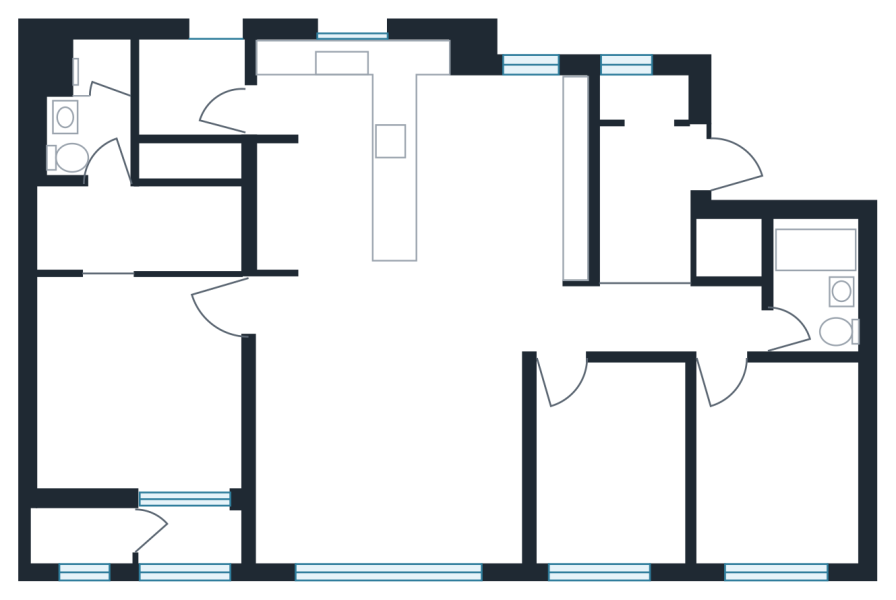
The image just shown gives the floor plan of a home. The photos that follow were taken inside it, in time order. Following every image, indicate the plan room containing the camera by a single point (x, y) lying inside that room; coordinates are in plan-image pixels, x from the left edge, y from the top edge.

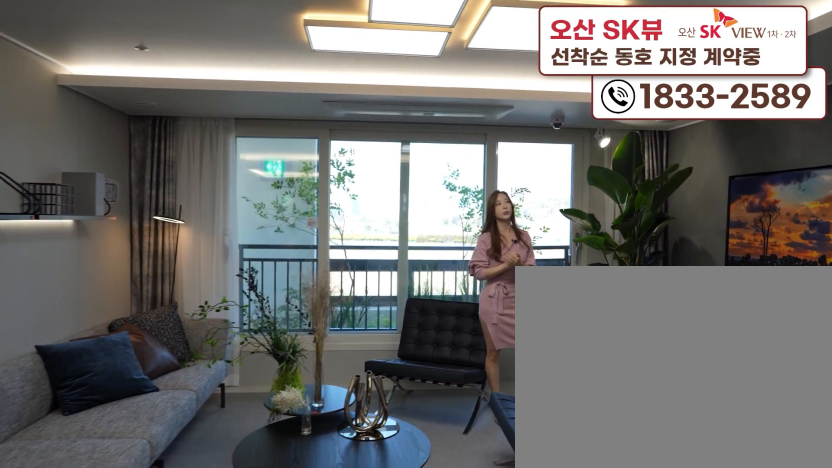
(393, 492)
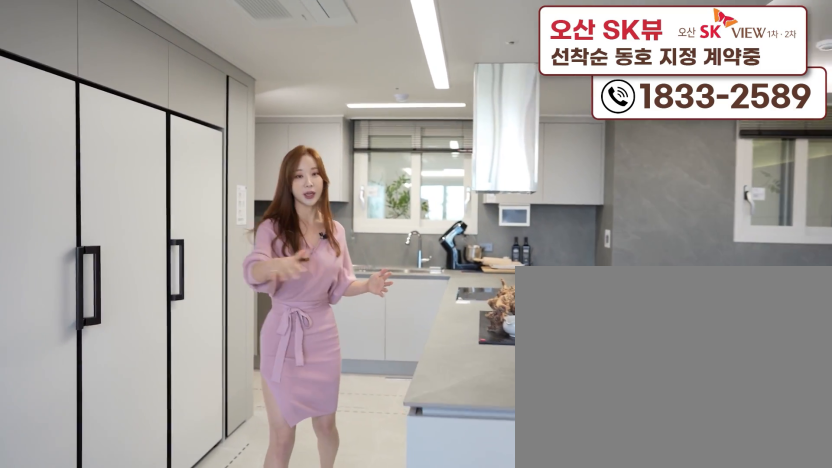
(357, 284)
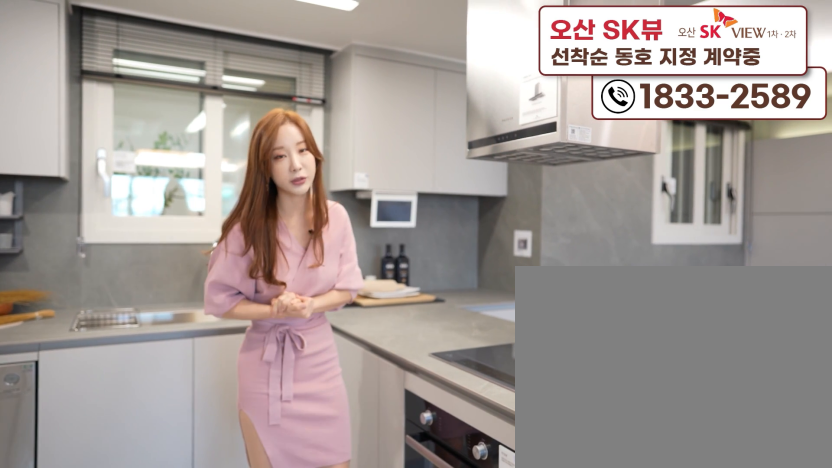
(357, 284)
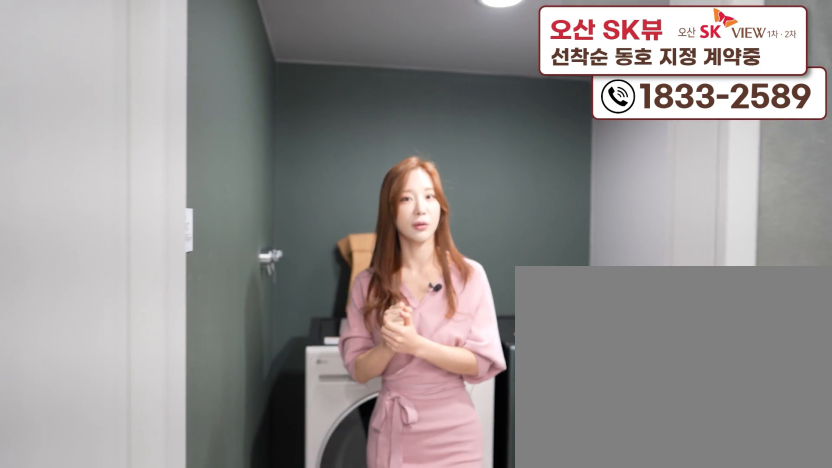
(203, 102)
